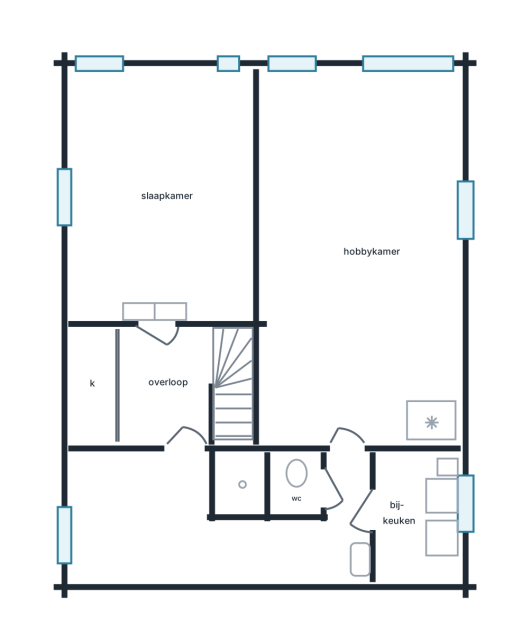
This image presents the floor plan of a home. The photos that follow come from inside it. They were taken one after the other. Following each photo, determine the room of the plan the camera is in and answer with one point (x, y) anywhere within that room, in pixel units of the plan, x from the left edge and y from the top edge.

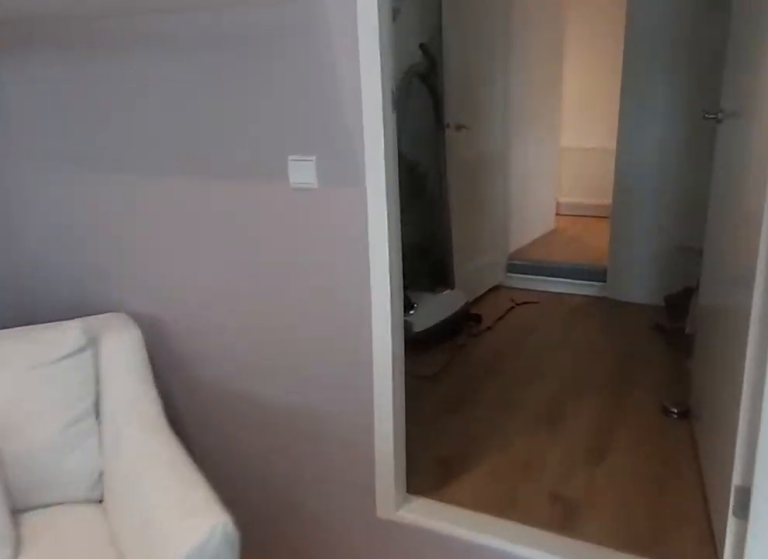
(161, 193)
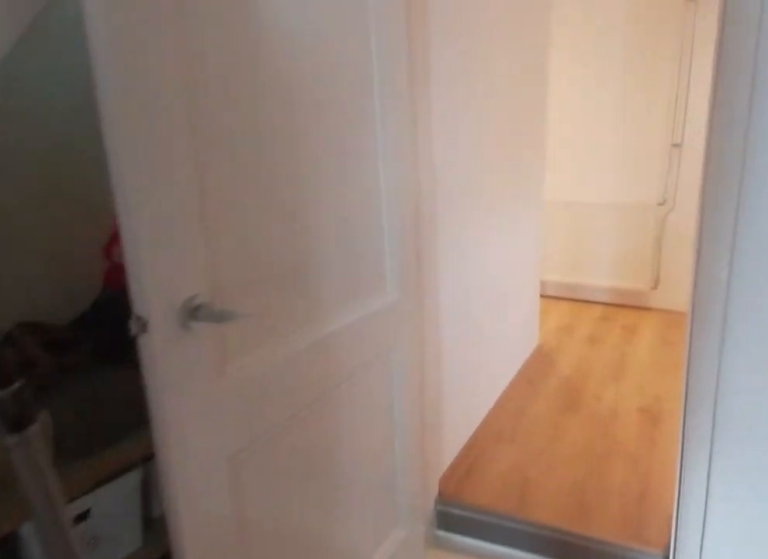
(166, 384)
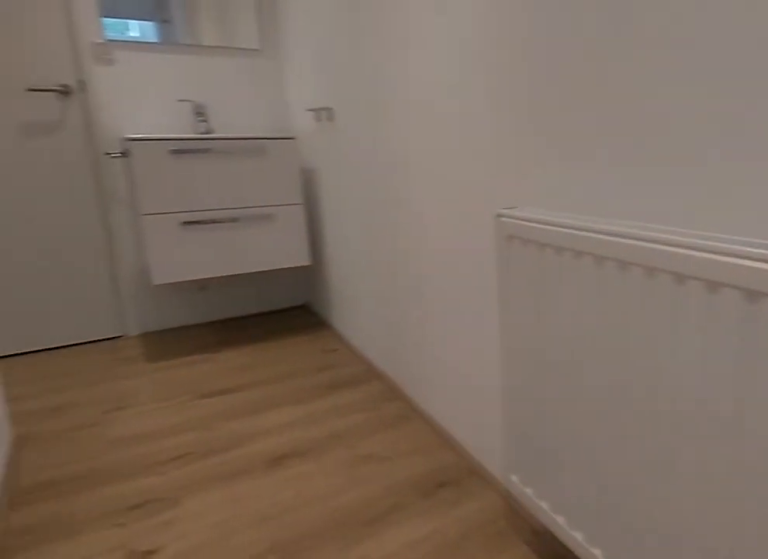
(331, 488)
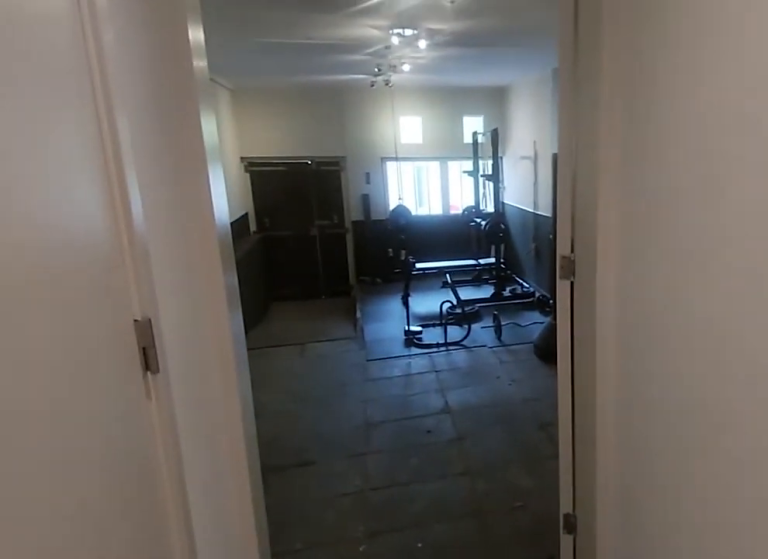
(331, 488)
